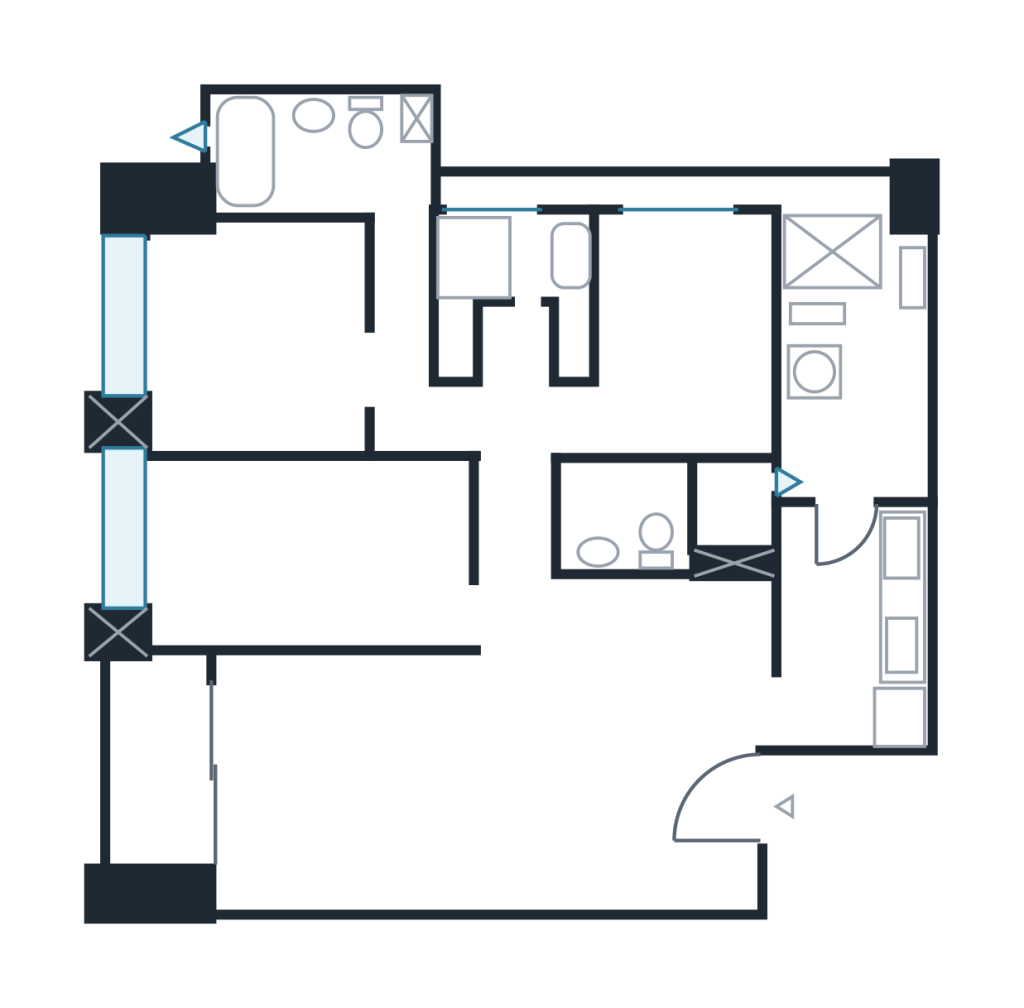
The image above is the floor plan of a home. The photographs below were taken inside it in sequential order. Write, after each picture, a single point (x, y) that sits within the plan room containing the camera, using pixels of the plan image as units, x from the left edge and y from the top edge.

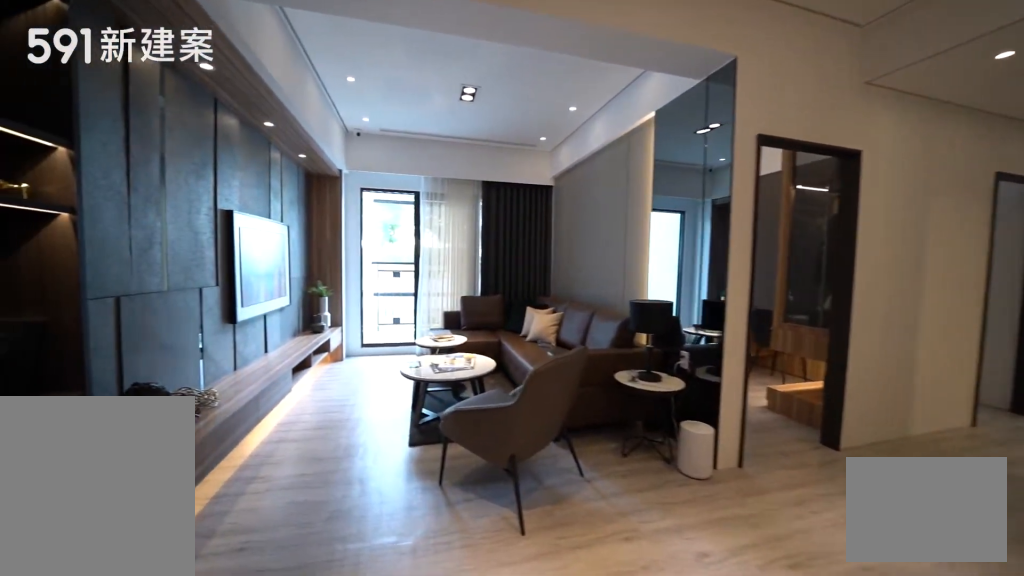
(396, 775)
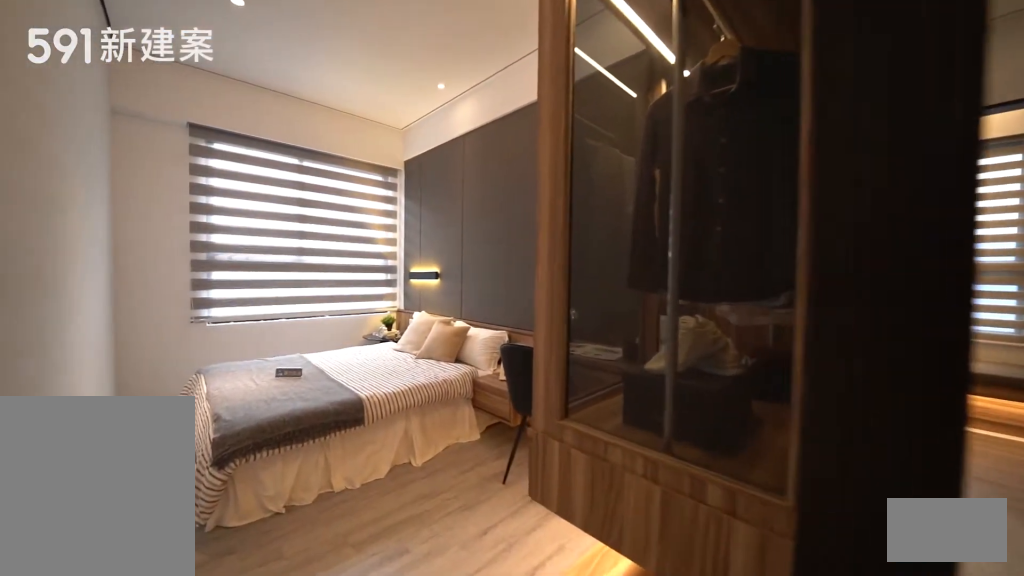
(303, 554)
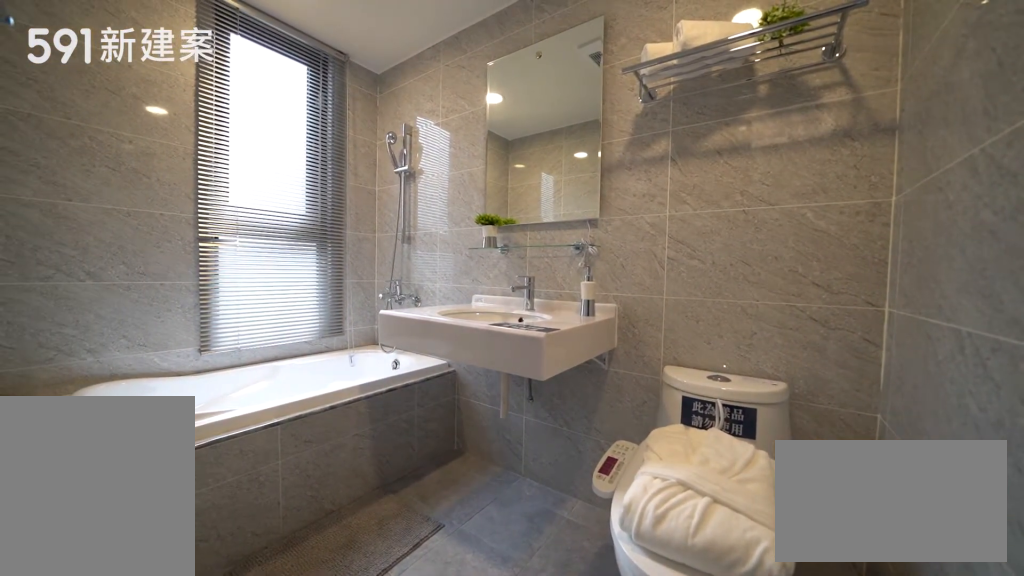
(319, 147)
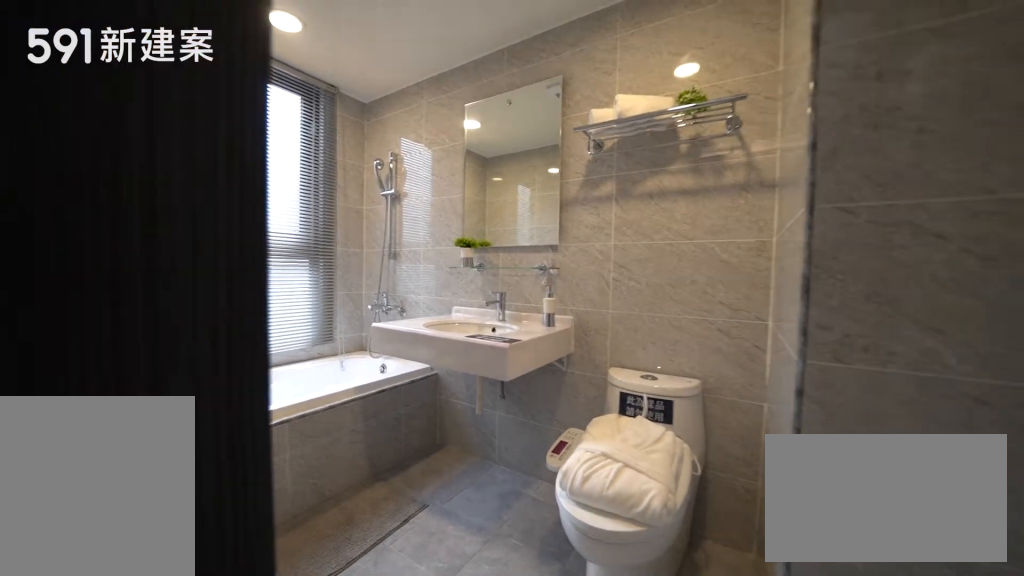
(319, 147)
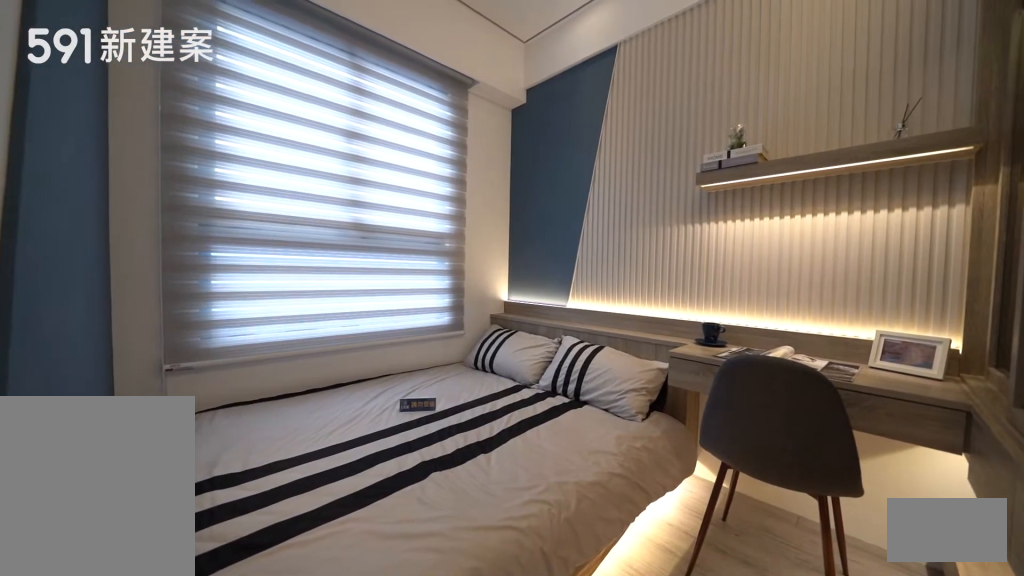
(681, 338)
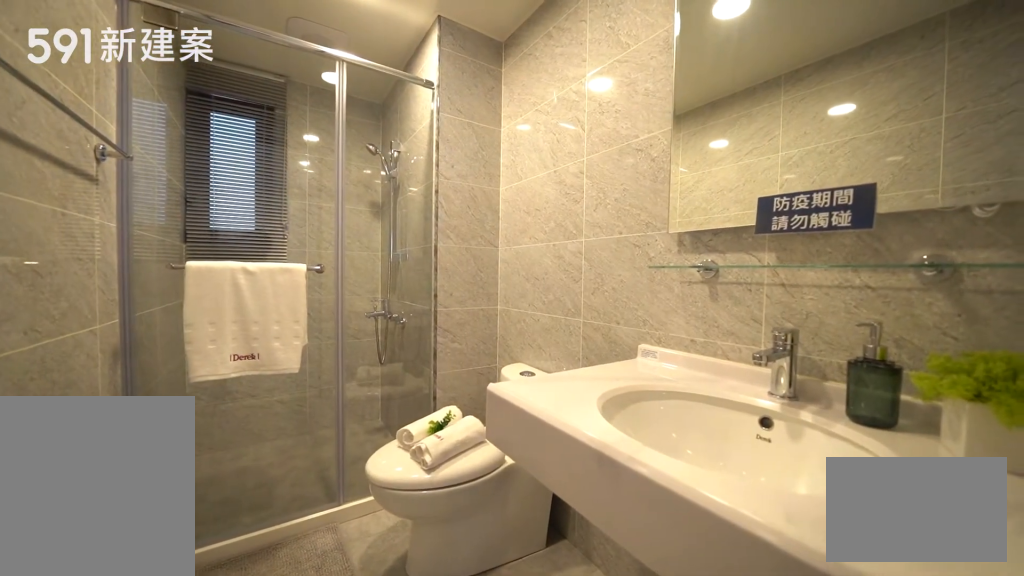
(670, 519)
